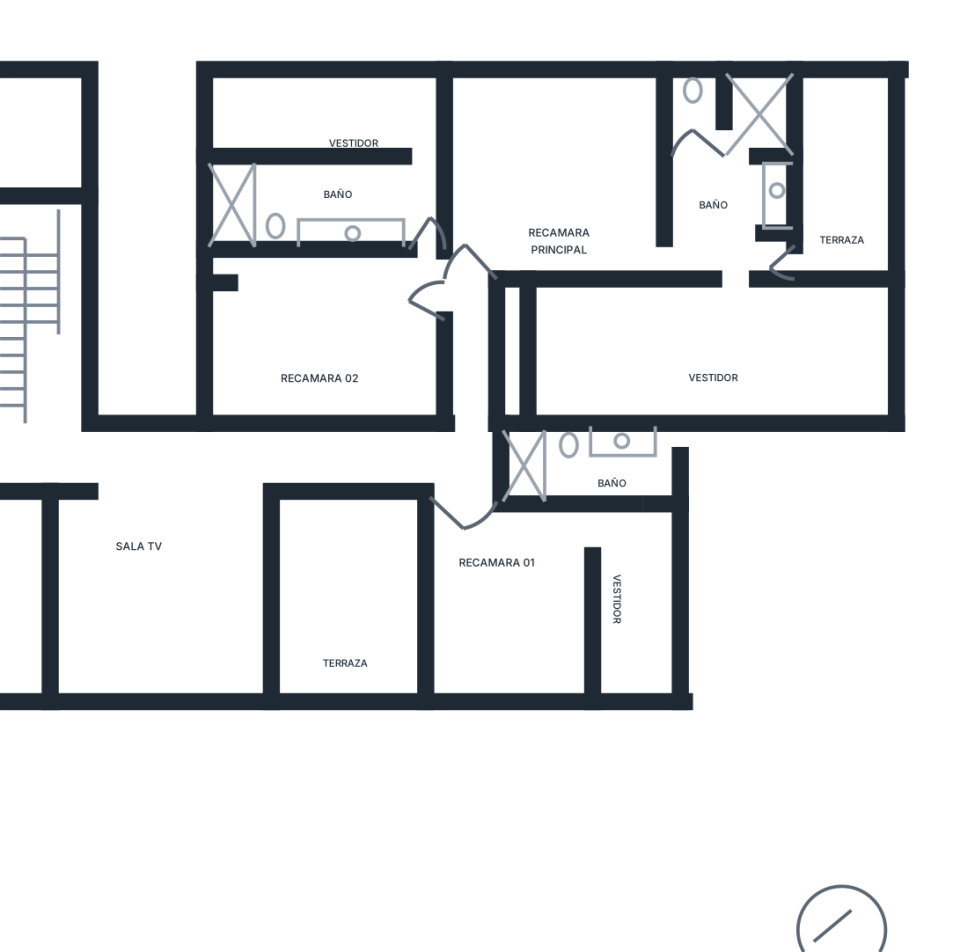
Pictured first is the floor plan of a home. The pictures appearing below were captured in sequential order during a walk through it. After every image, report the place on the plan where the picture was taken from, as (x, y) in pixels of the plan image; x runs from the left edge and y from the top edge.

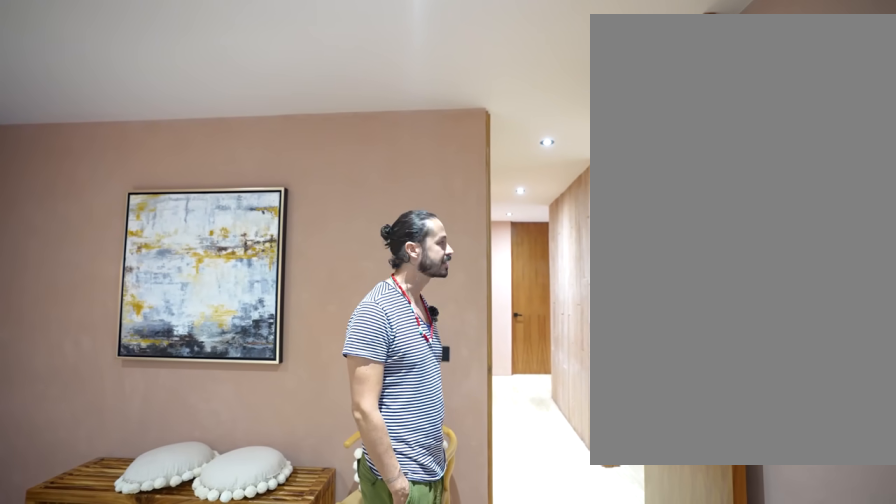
(496, 217)
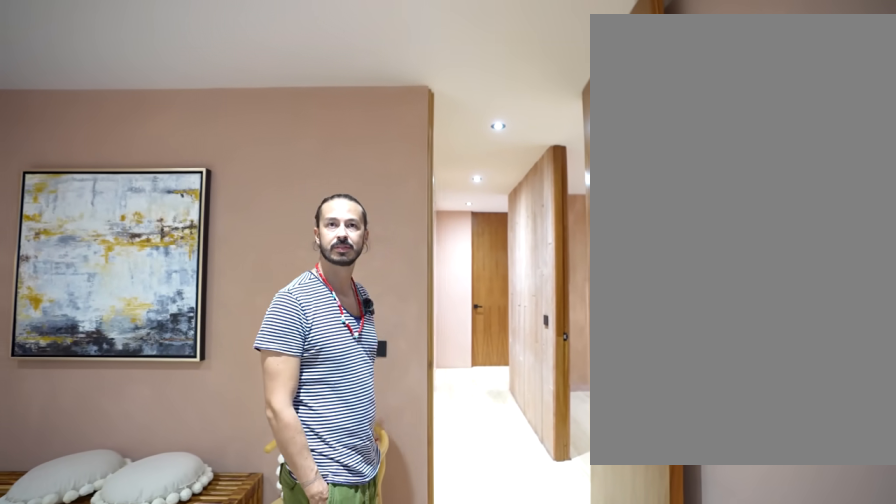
(496, 212)
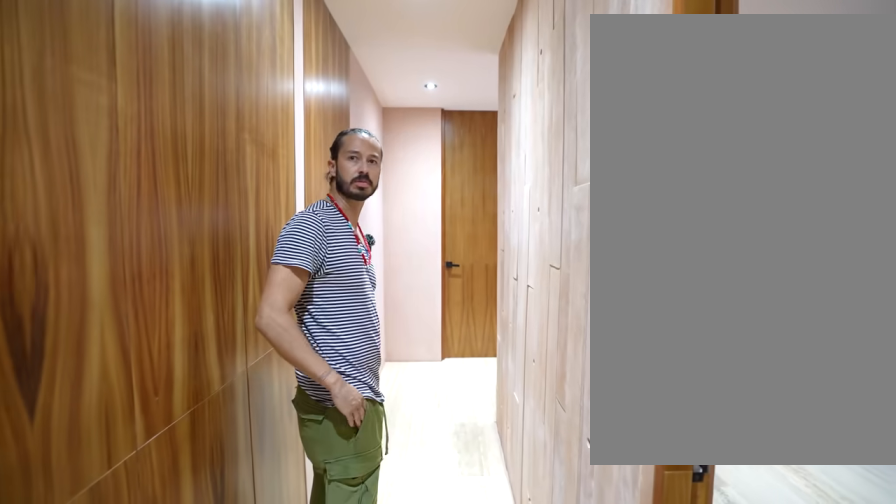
(472, 276)
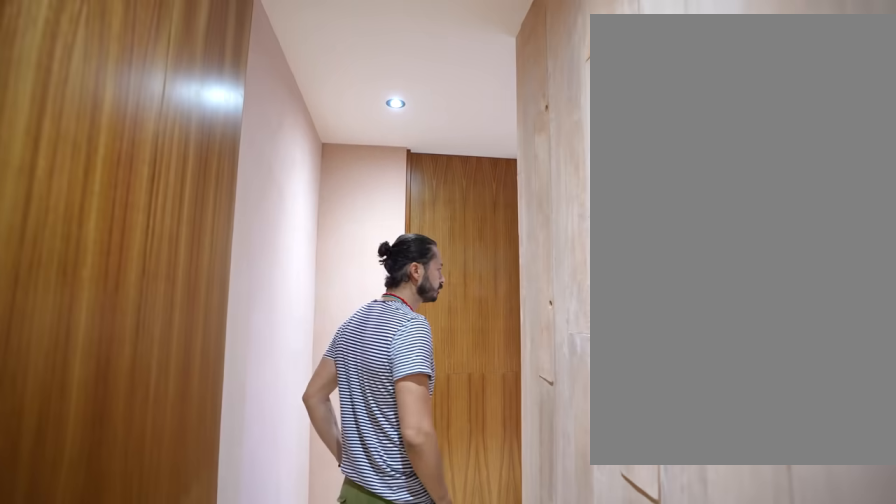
(471, 317)
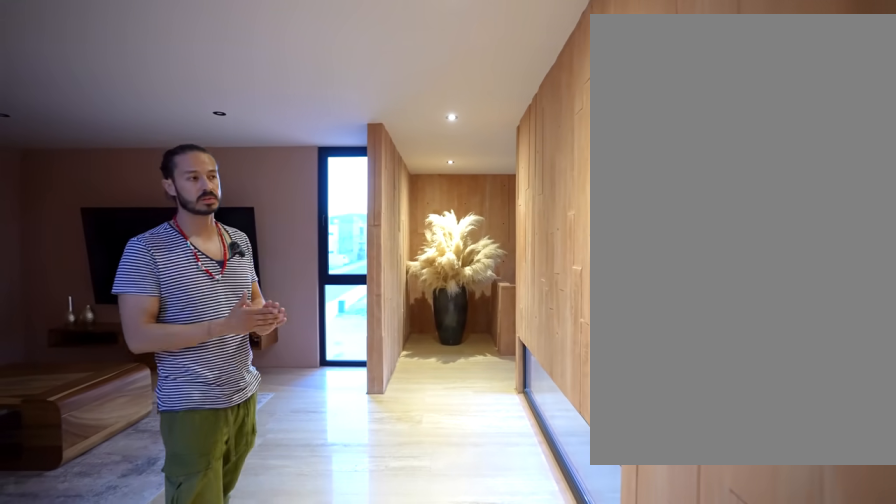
(286, 465)
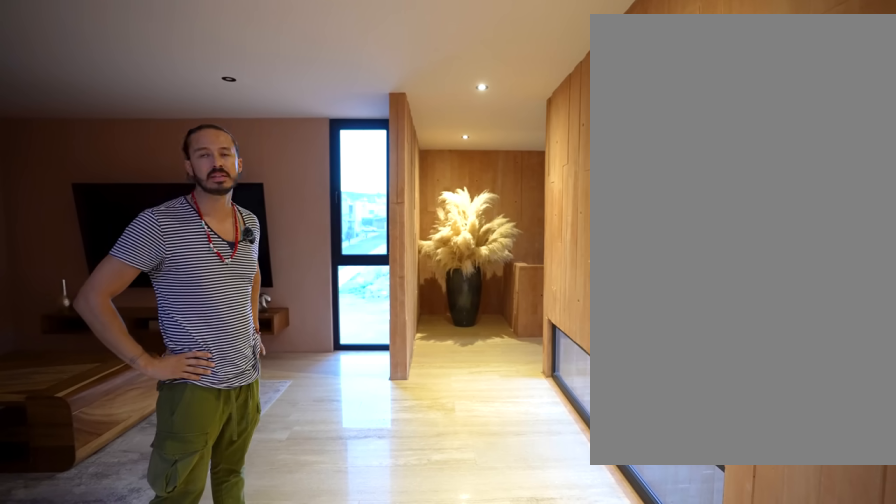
(260, 465)
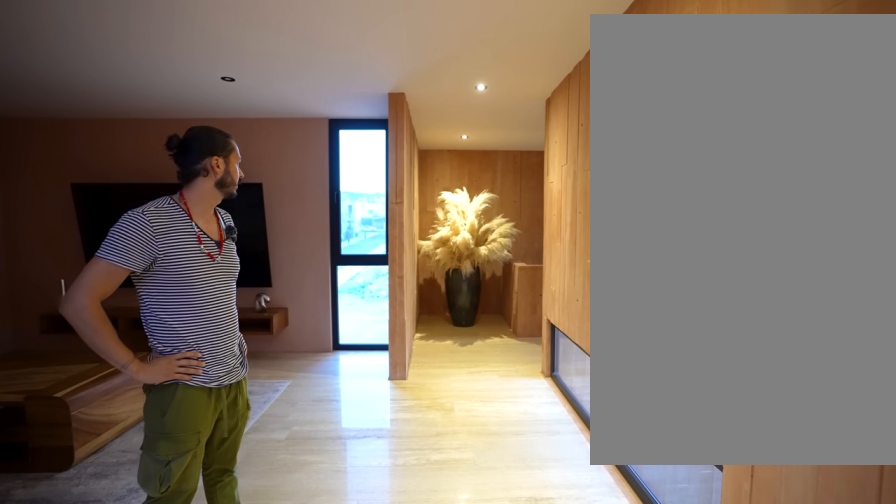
(259, 466)
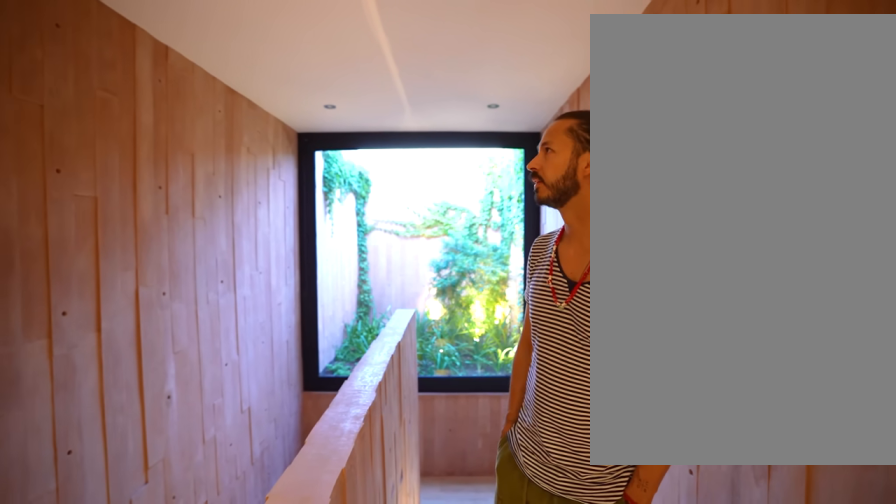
(58, 442)
